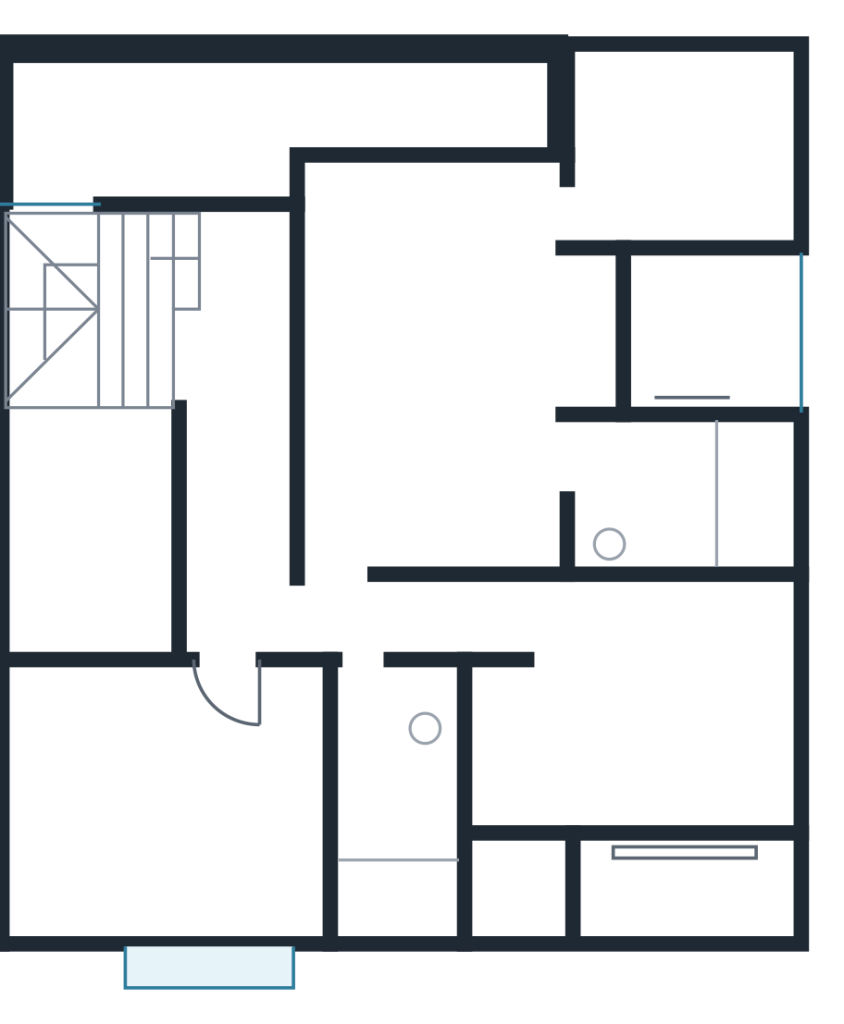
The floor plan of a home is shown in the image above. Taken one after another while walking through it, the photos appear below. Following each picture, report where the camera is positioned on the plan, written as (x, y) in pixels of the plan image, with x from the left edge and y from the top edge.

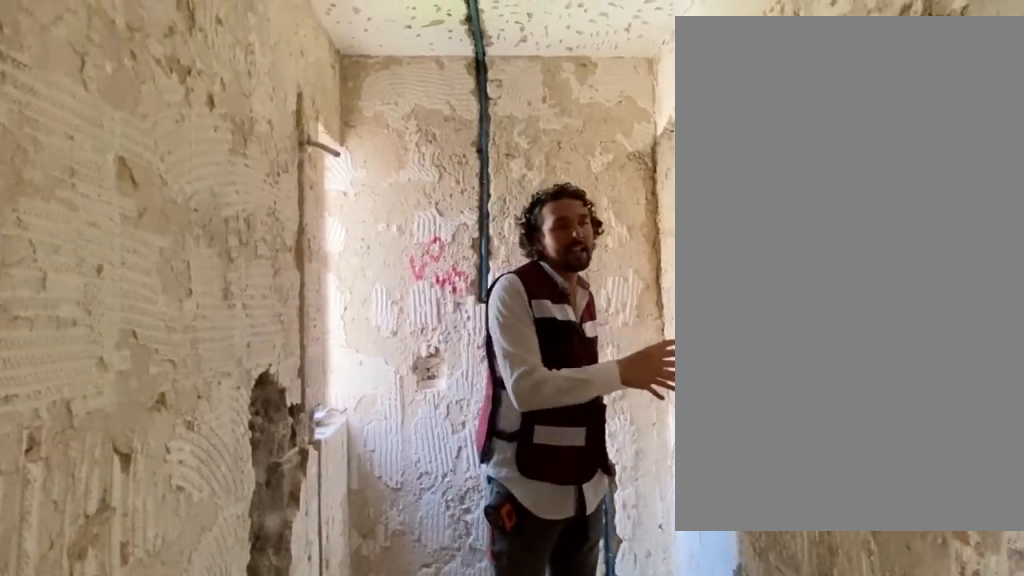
(367, 676)
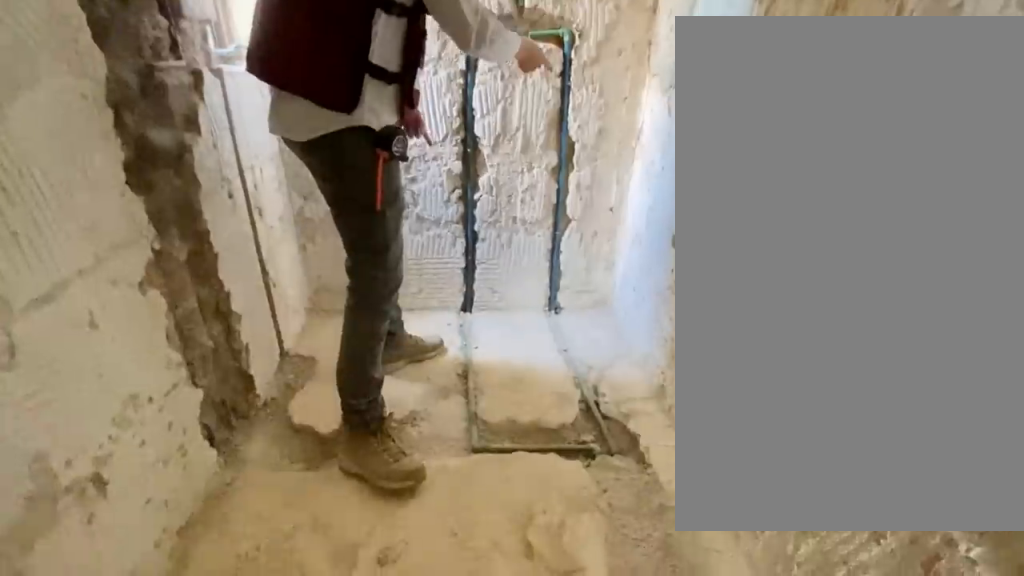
(369, 694)
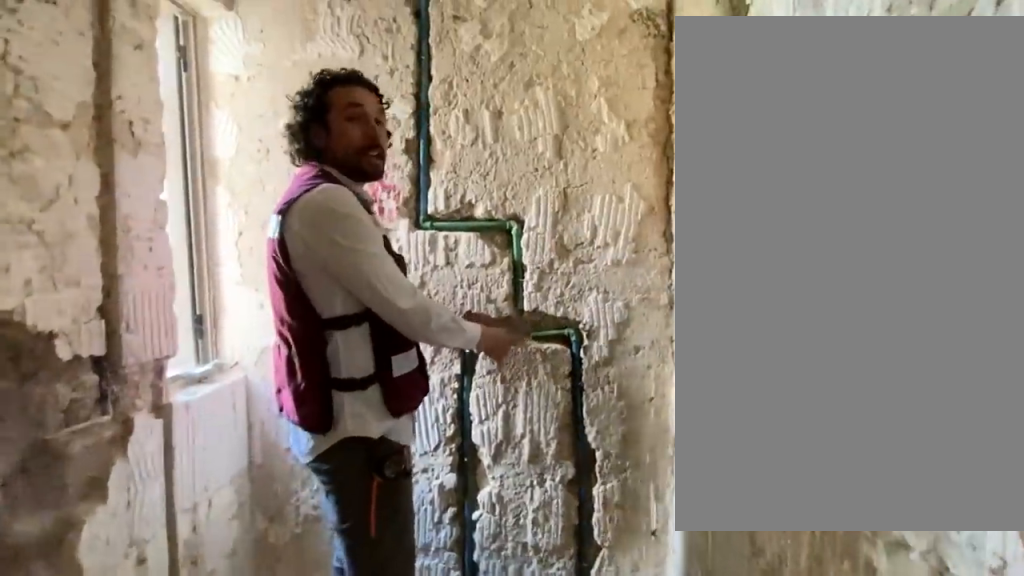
(382, 708)
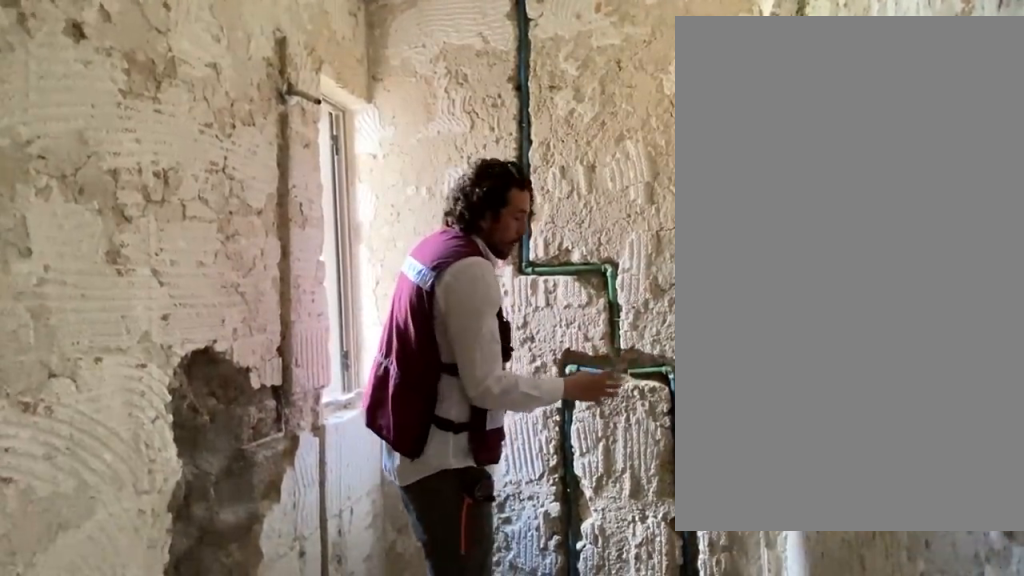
(389, 768)
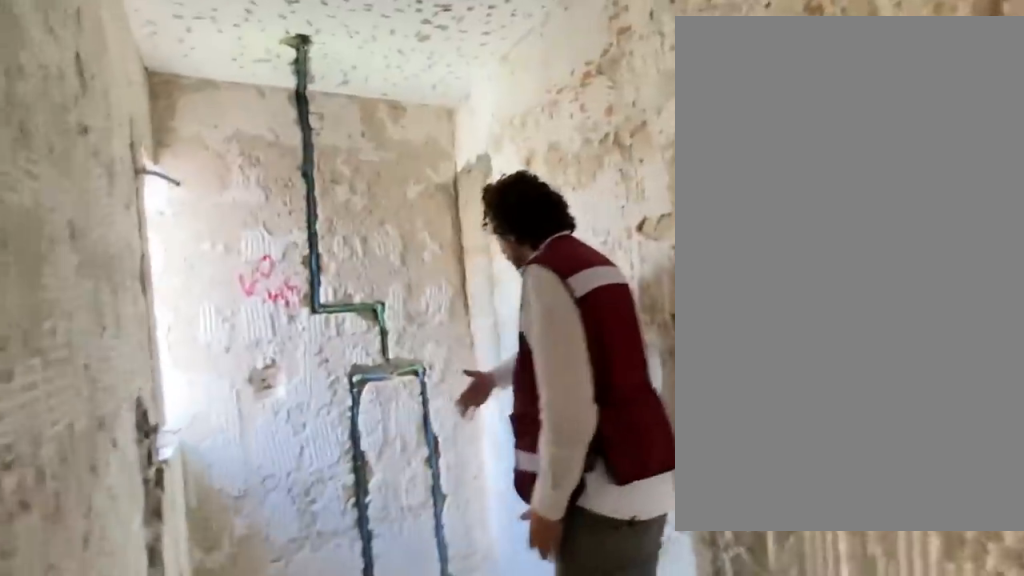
(373, 702)
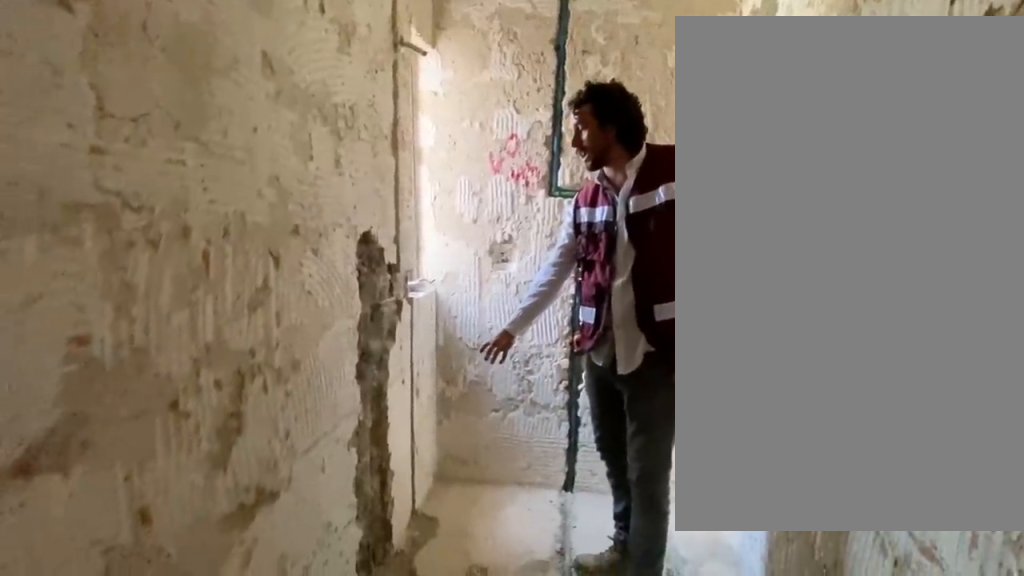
(369, 782)
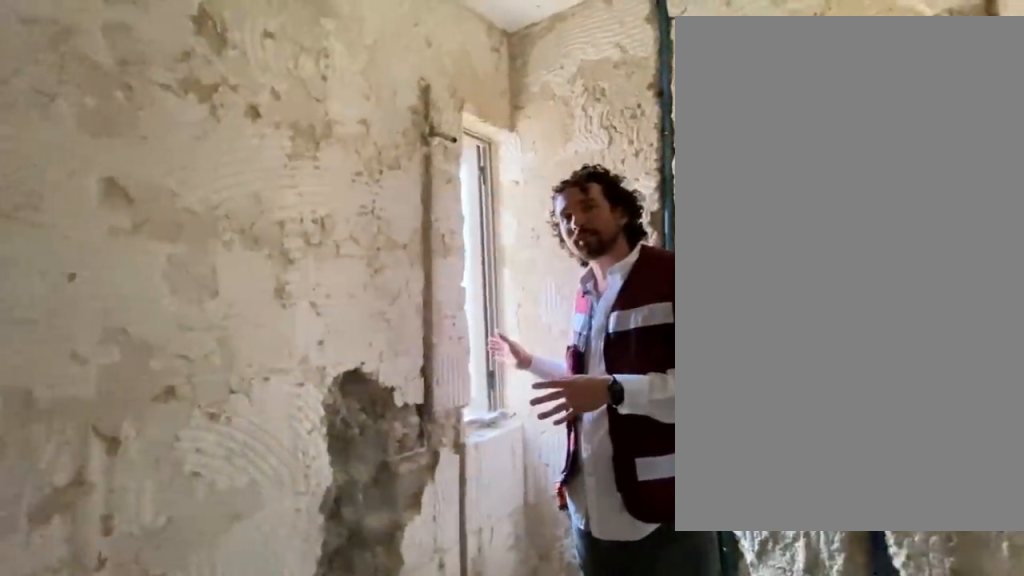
(374, 794)
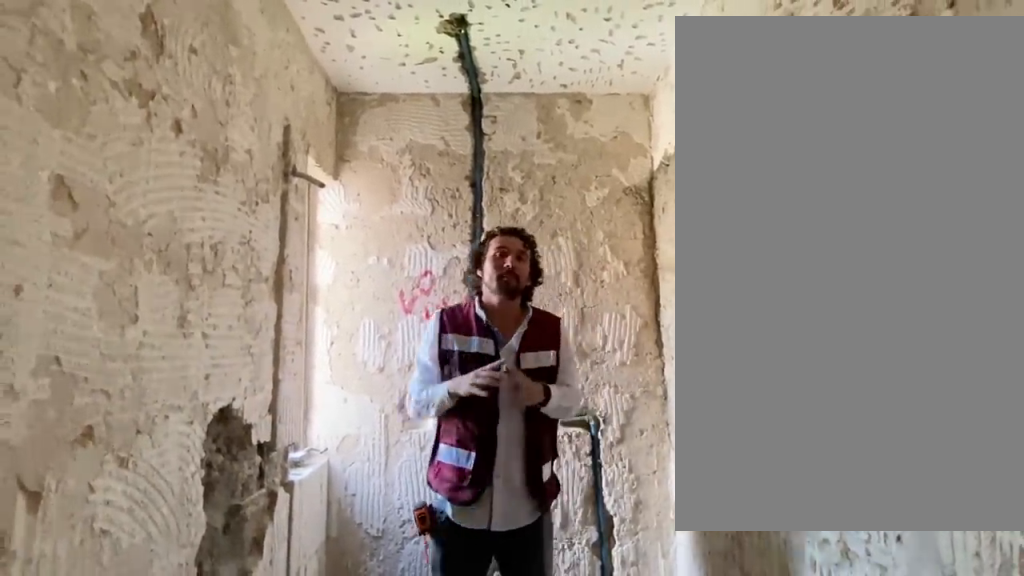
(382, 798)
